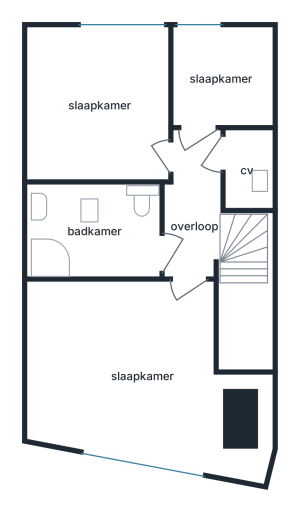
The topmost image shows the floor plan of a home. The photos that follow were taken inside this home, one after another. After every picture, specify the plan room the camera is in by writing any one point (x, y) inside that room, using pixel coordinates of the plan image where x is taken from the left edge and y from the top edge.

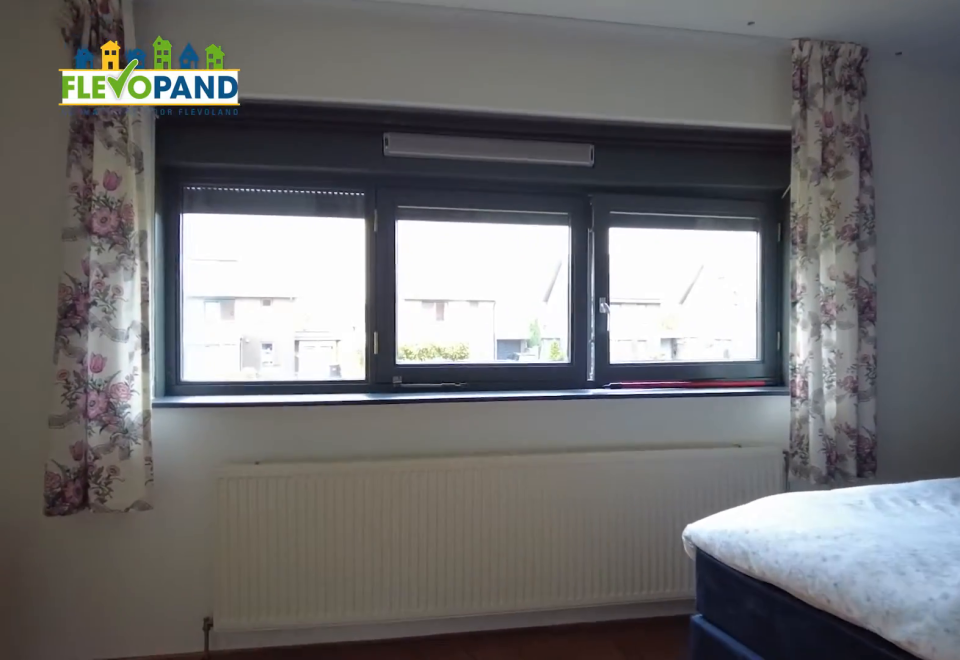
(137, 395)
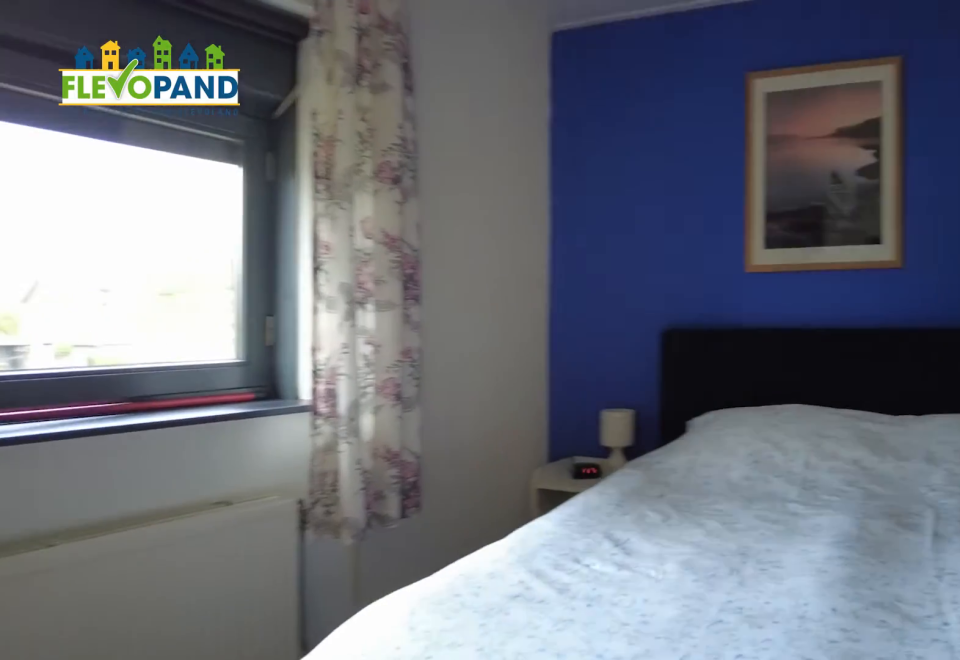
(137, 395)
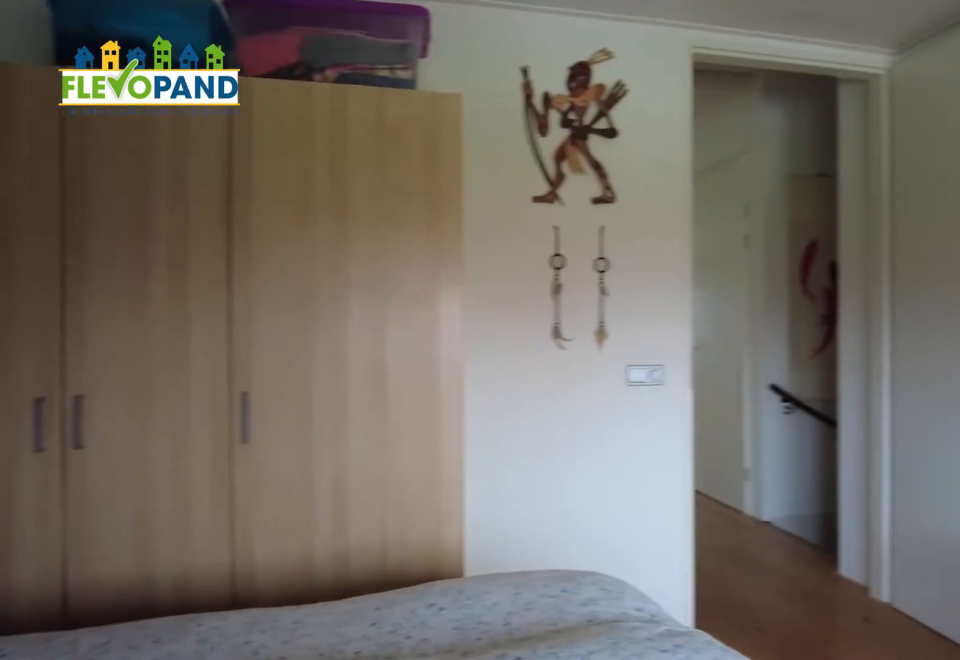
(137, 395)
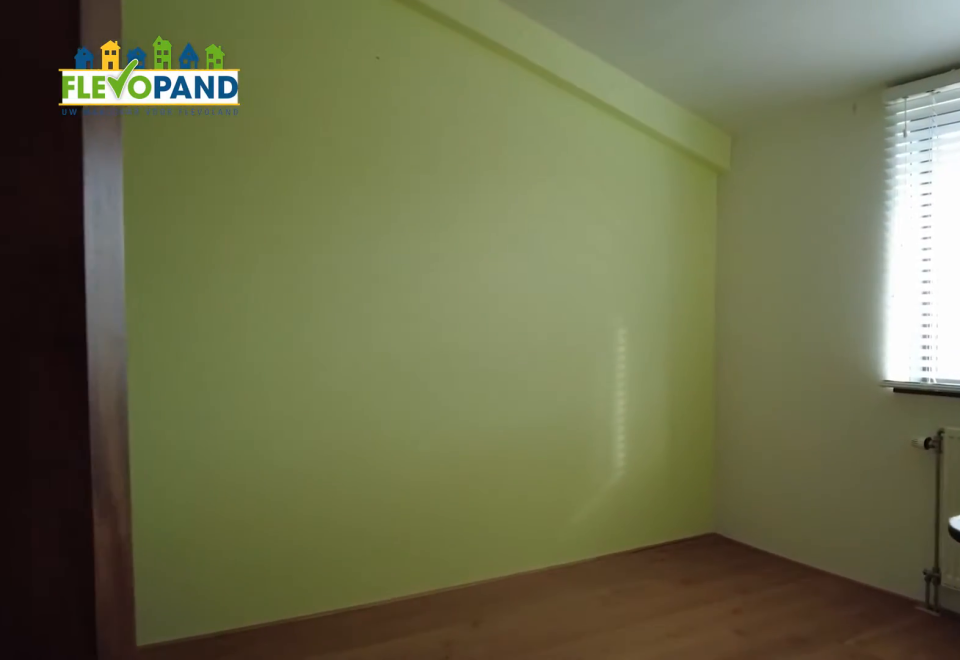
(44, 105)
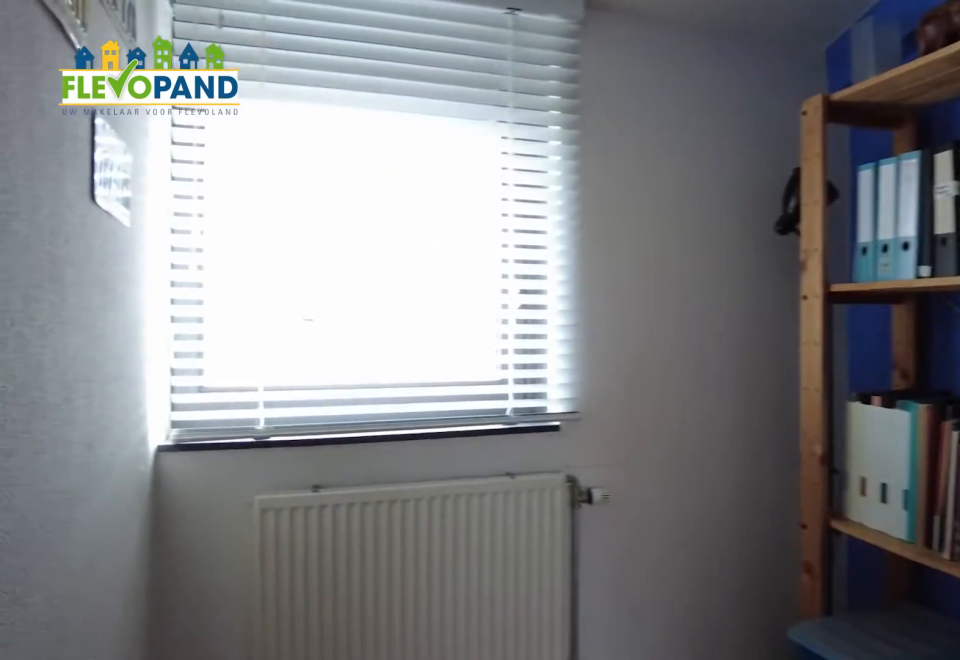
(219, 77)
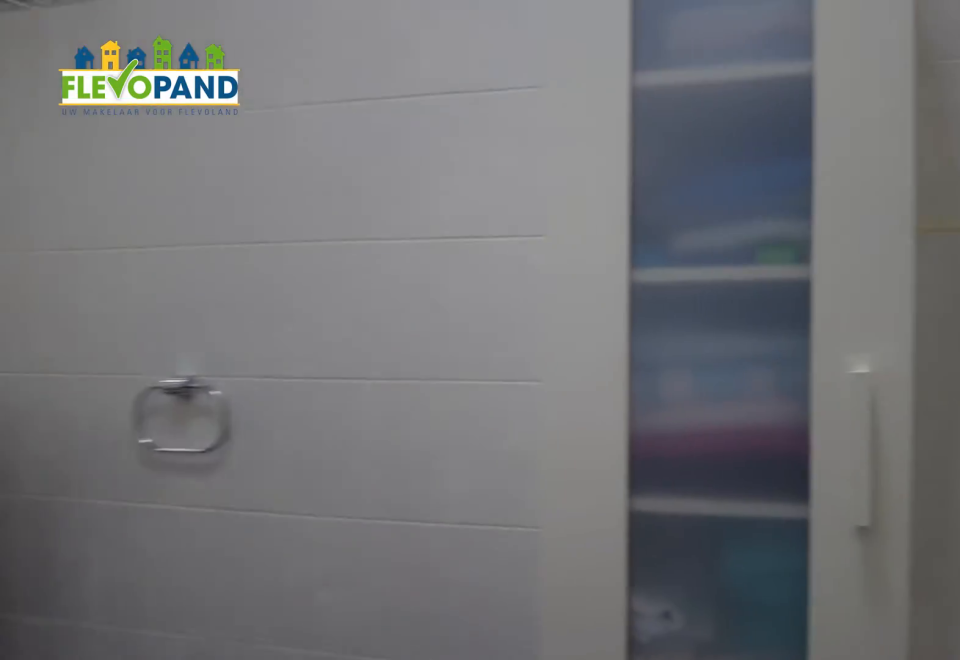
(48, 259)
